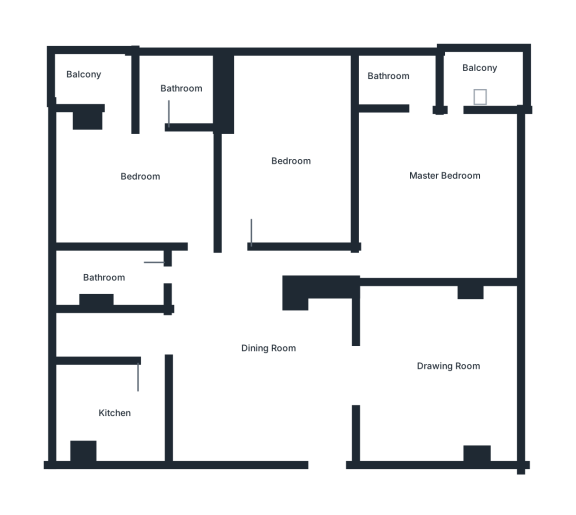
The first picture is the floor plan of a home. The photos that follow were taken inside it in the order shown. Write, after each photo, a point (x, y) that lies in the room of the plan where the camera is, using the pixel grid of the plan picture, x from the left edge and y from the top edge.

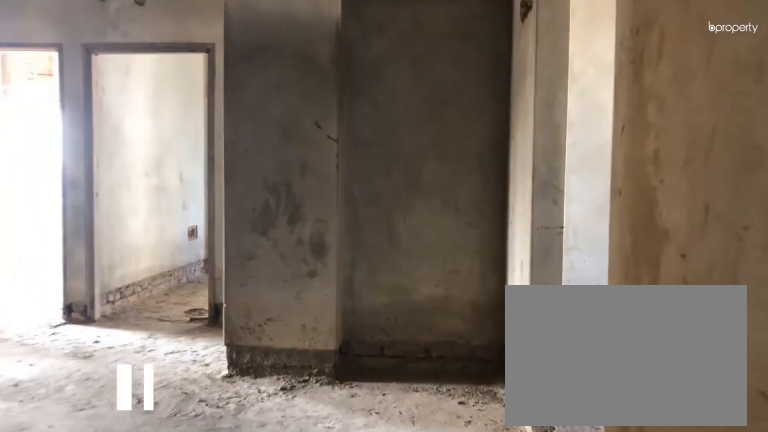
(322, 445)
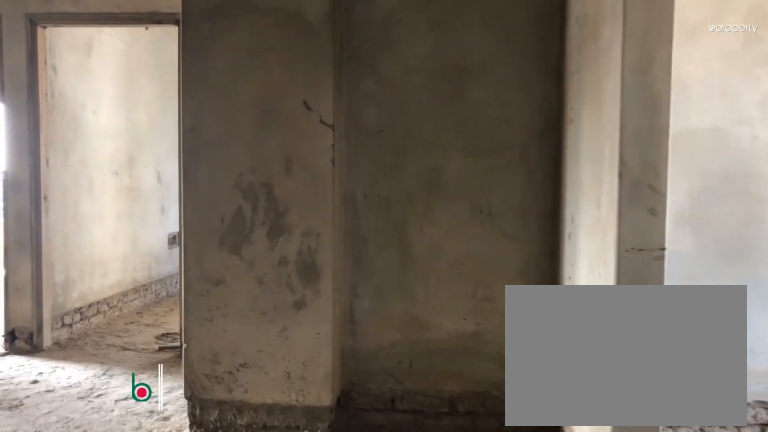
(322, 445)
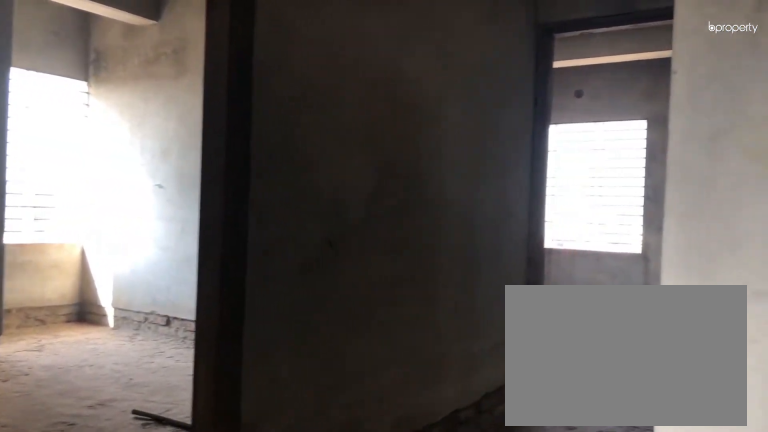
(268, 341)
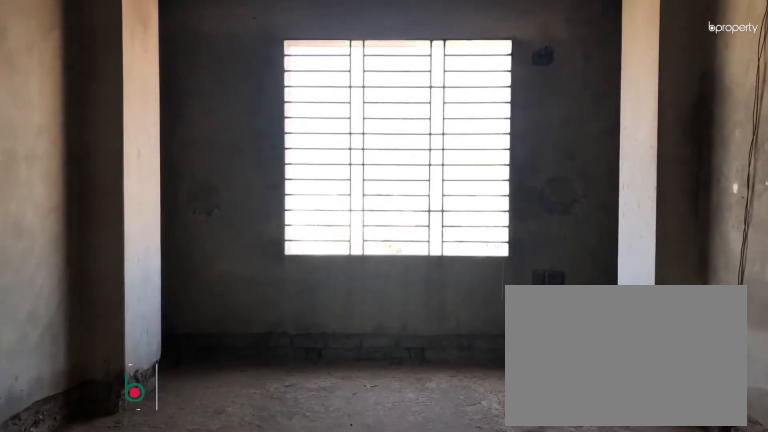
(447, 374)
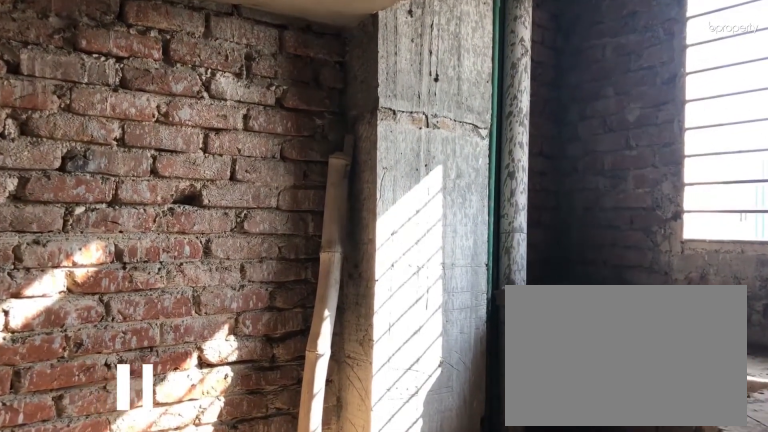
(106, 415)
